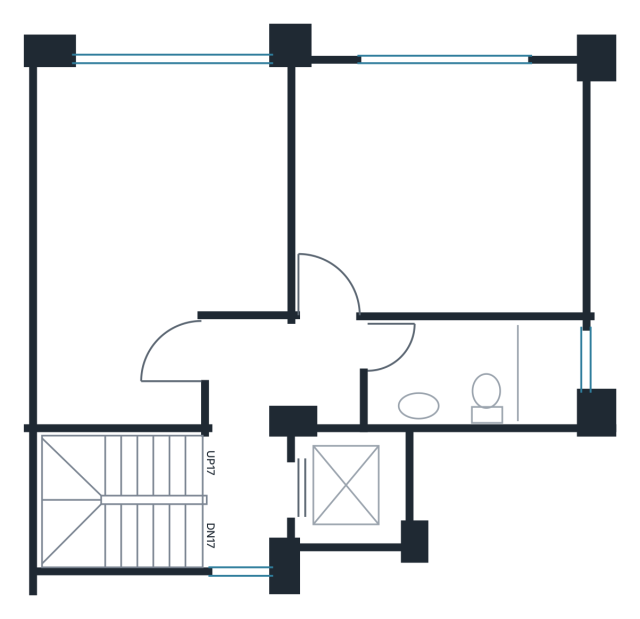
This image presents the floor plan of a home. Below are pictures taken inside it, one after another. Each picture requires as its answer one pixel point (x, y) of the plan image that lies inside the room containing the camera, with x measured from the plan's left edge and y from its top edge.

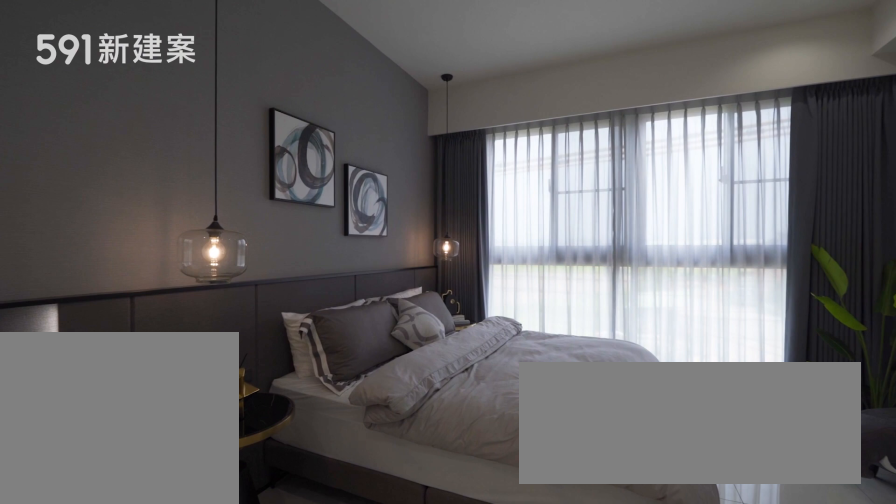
(151, 230)
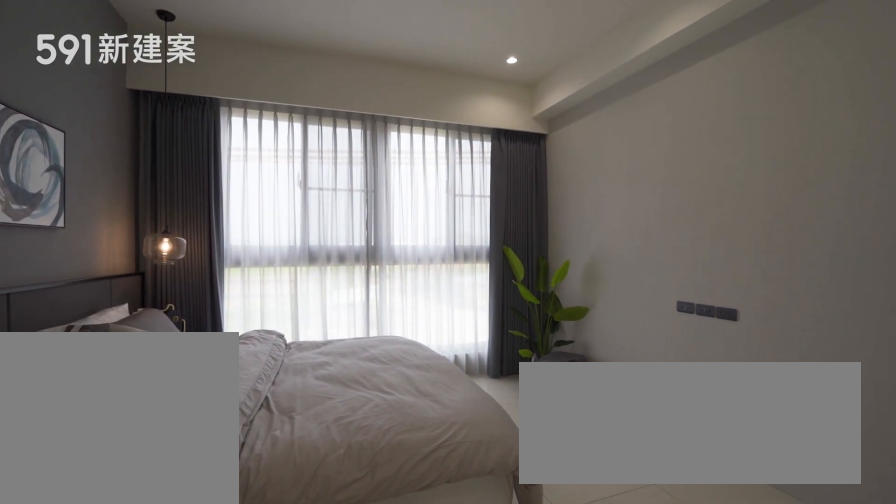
(151, 230)
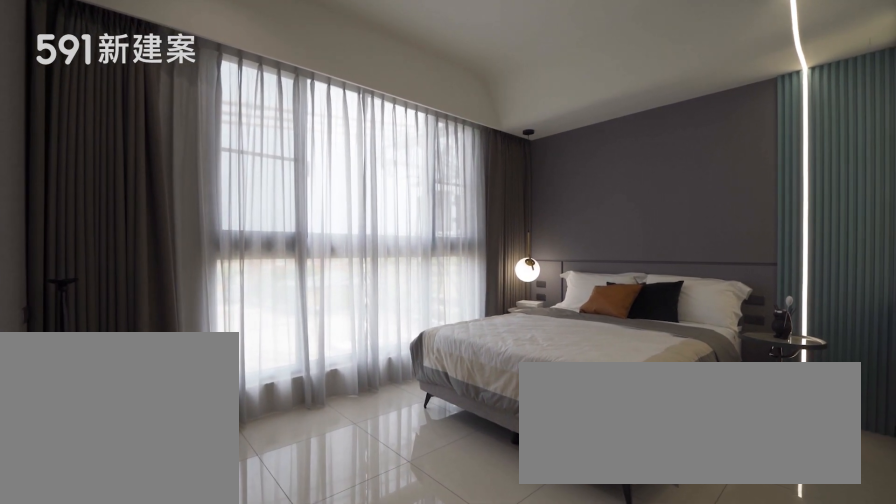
(441, 188)
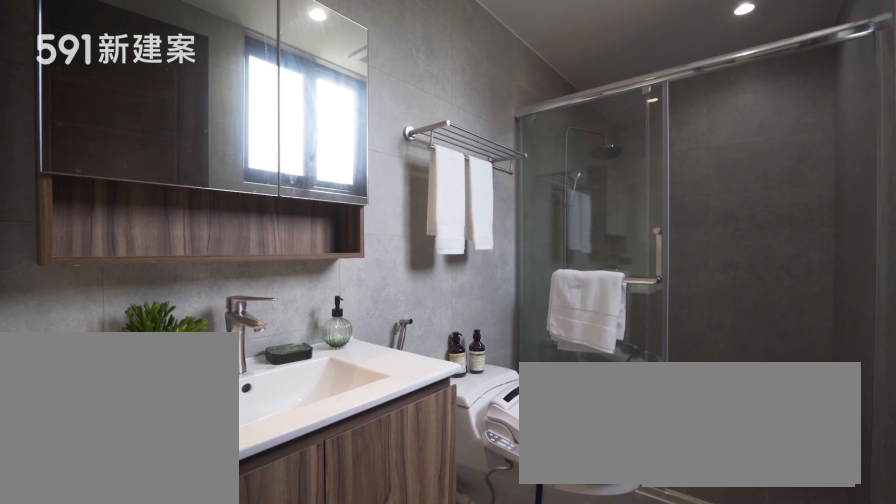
(478, 371)
